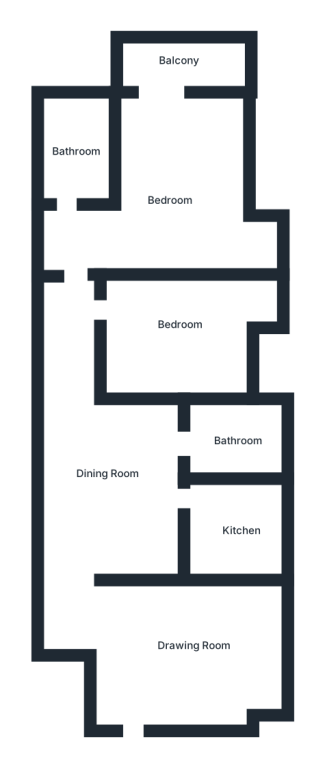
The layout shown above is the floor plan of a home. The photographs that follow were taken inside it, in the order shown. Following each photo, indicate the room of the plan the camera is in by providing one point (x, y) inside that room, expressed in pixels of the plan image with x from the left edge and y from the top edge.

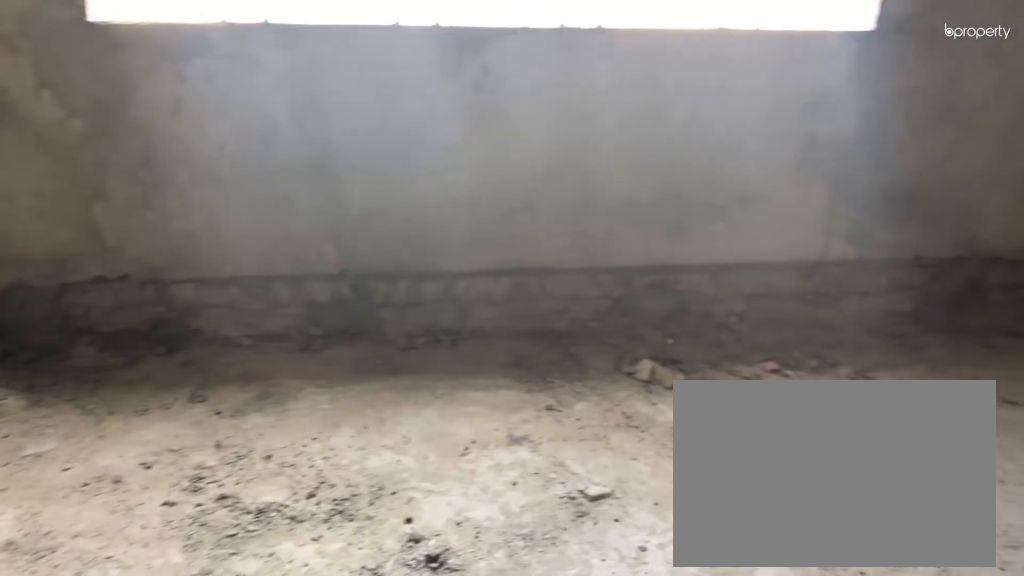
(174, 649)
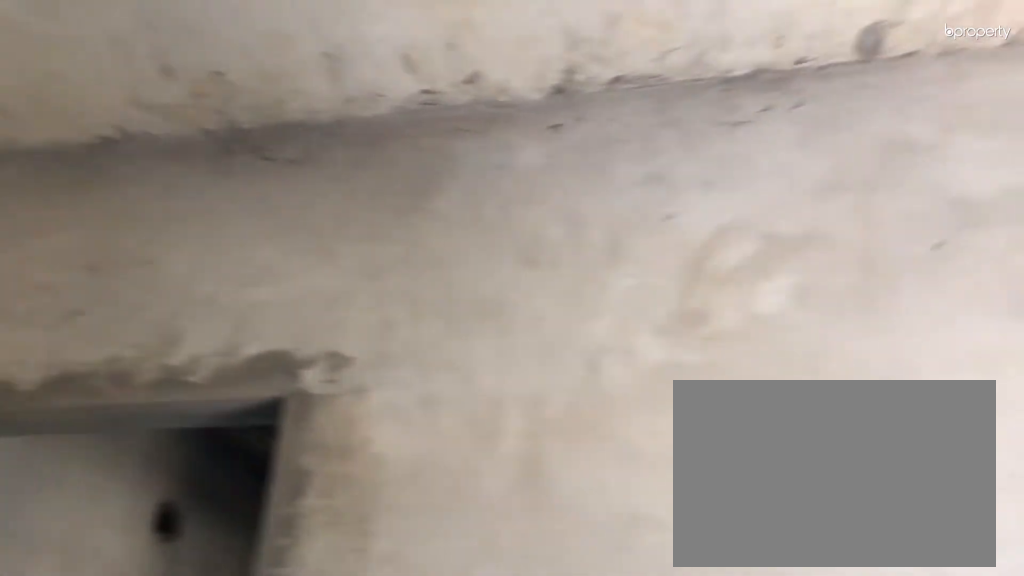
(174, 649)
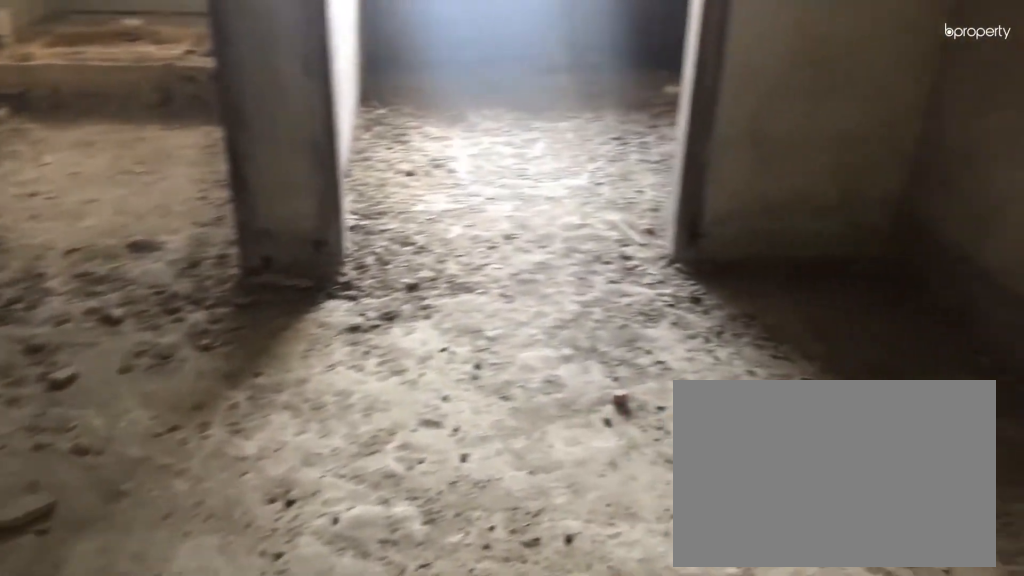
(134, 500)
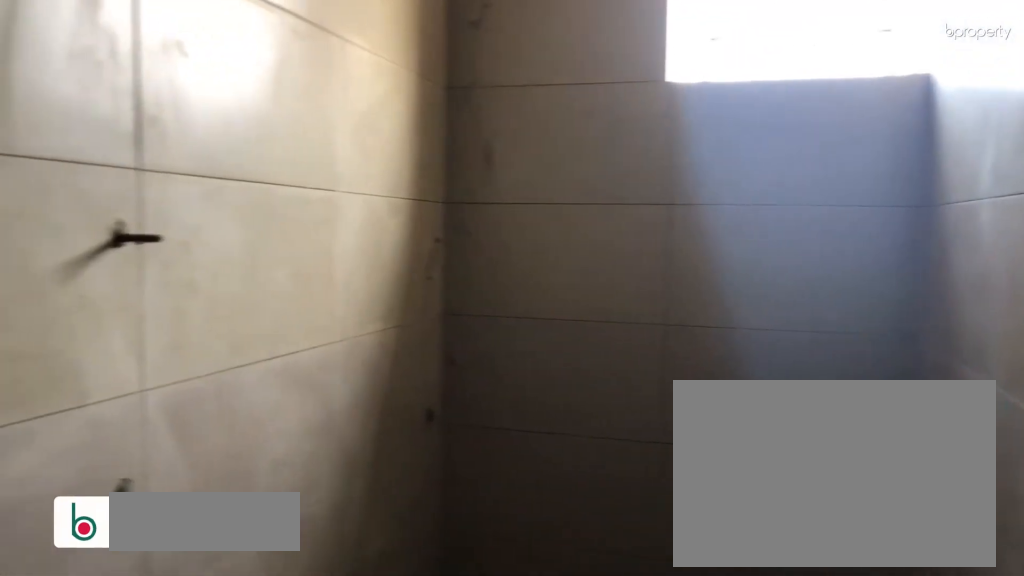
(220, 440)
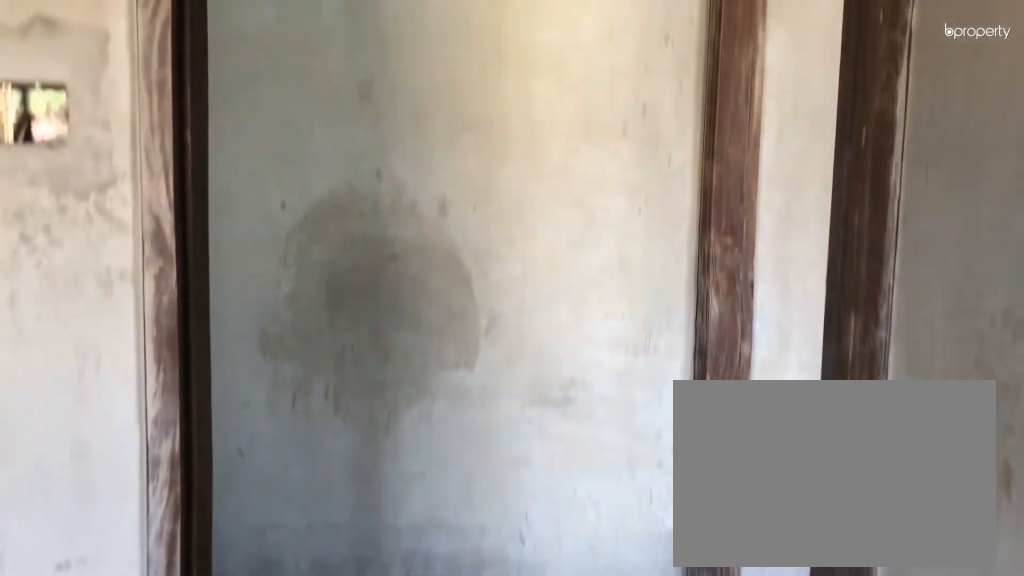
(166, 321)
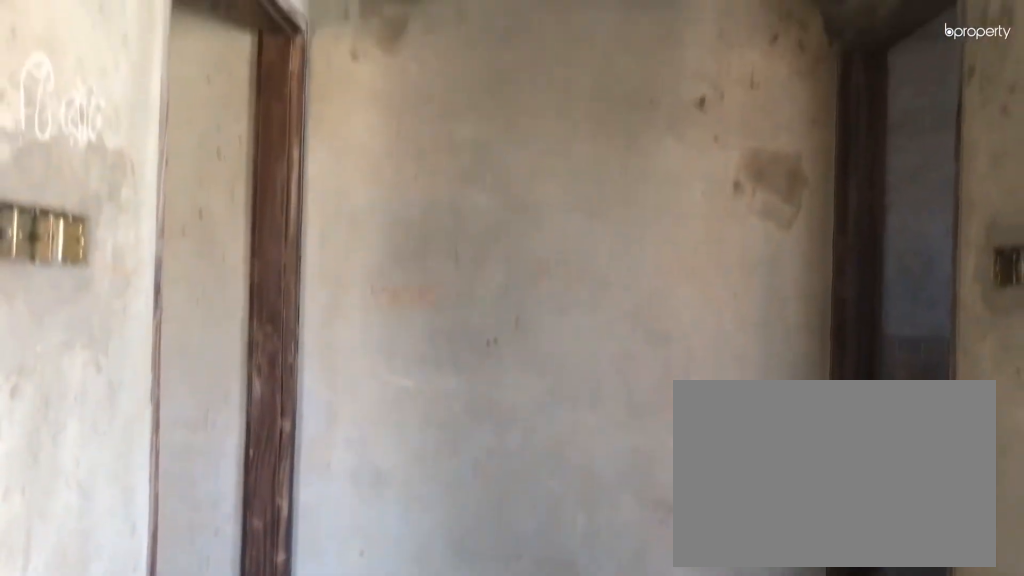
(162, 161)
